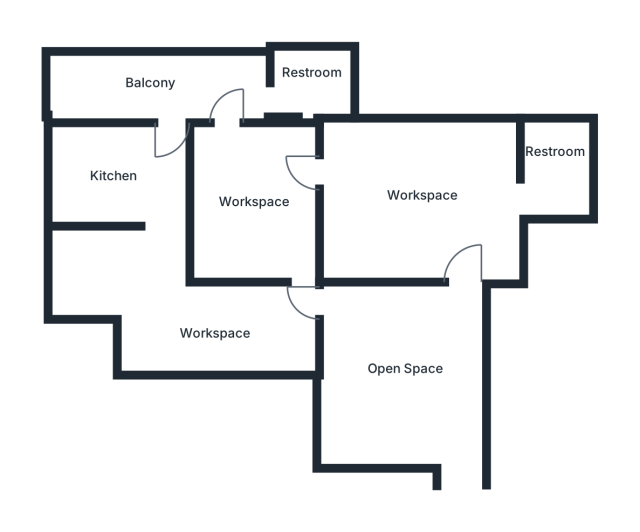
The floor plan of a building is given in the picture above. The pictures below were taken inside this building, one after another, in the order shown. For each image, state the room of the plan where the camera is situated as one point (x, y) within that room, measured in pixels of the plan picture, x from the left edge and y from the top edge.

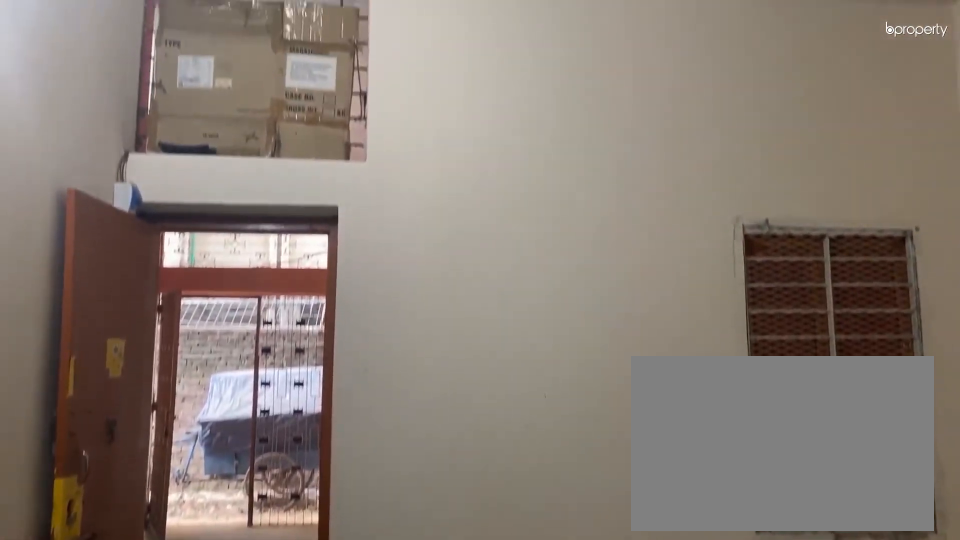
(400, 364)
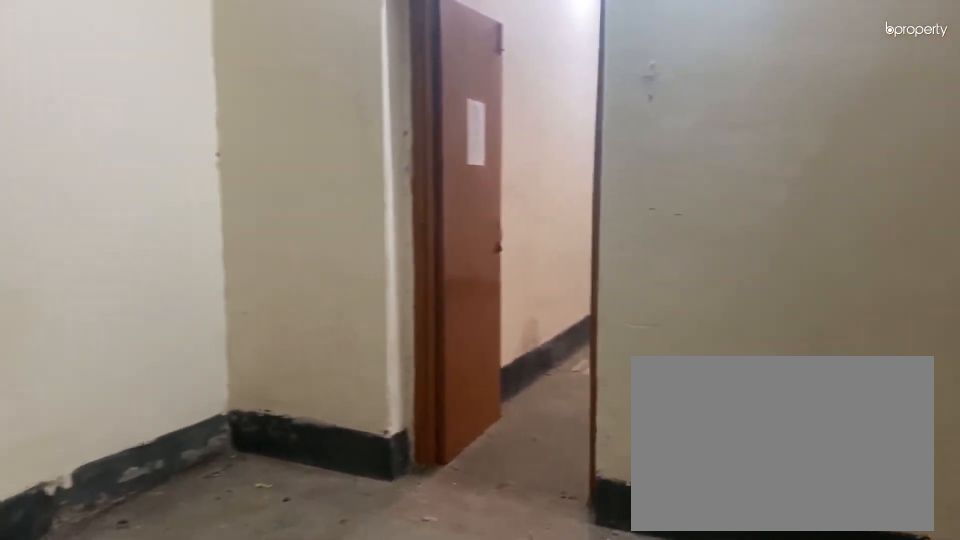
(416, 191)
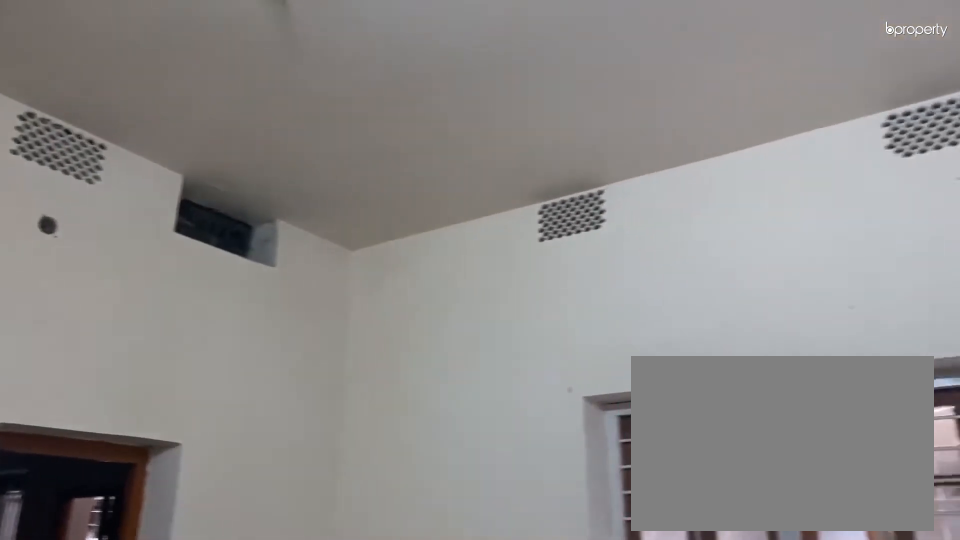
(416, 191)
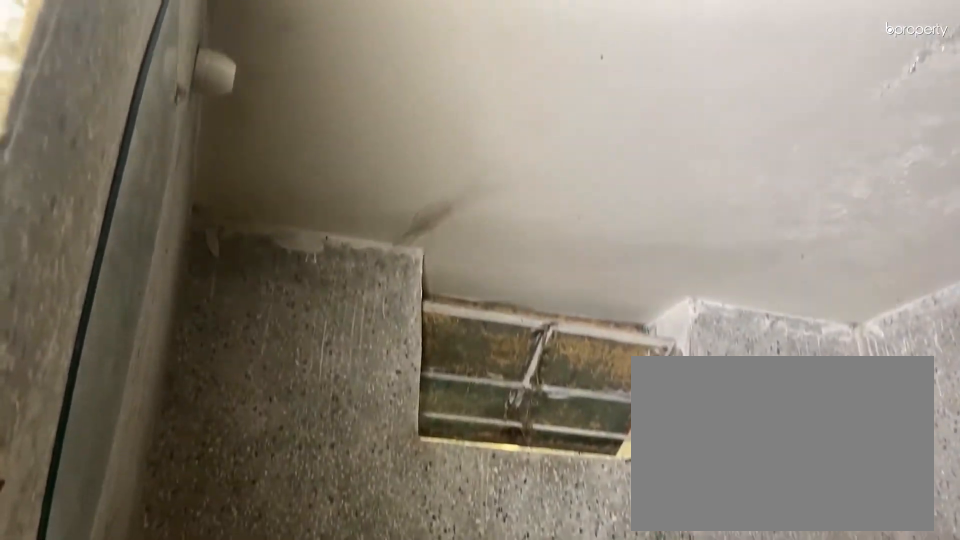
(553, 165)
